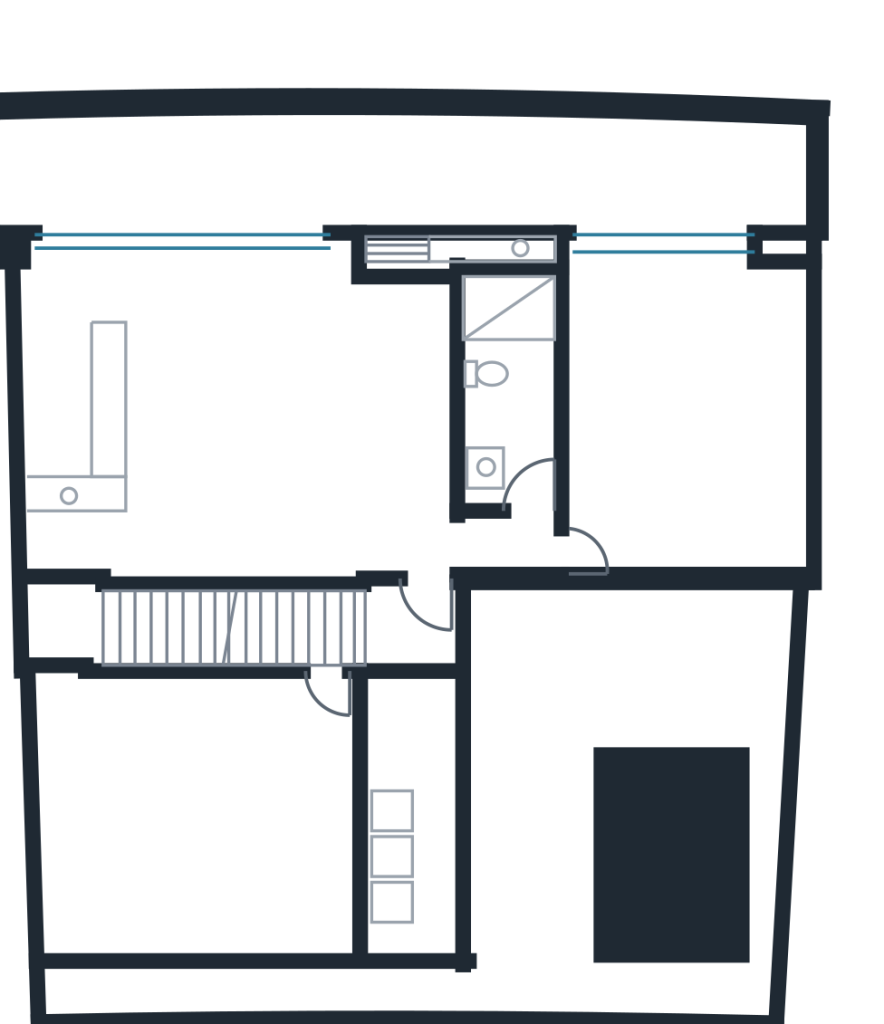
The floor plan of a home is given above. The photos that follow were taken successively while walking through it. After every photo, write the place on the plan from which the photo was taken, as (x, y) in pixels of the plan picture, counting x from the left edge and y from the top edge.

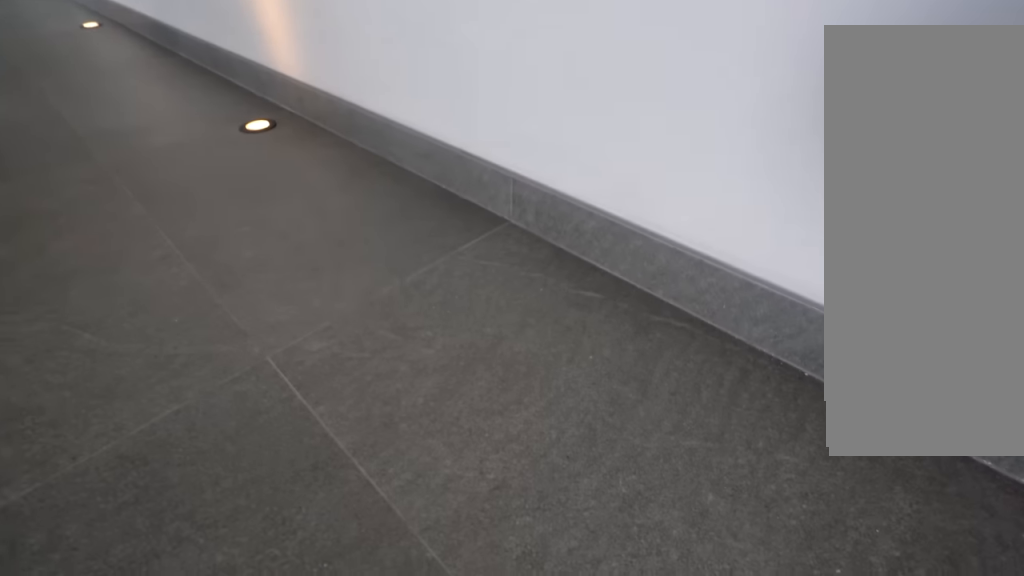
(245, 545)
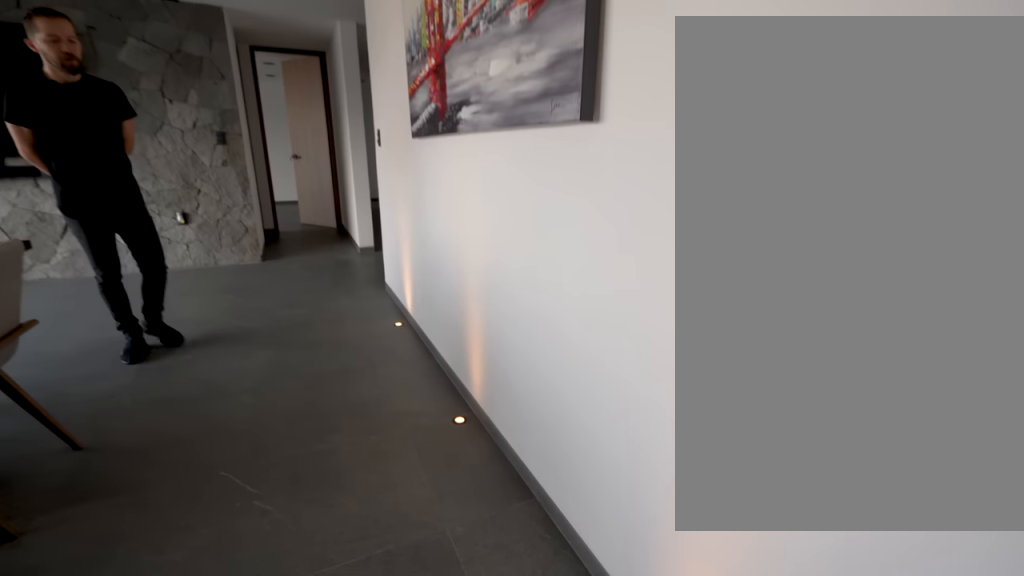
(230, 552)
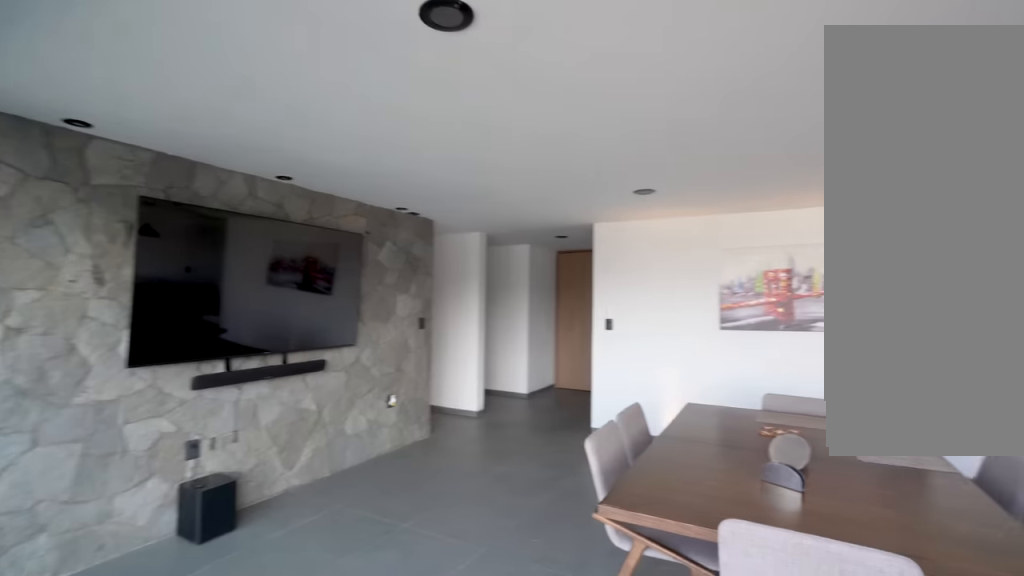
(222, 342)
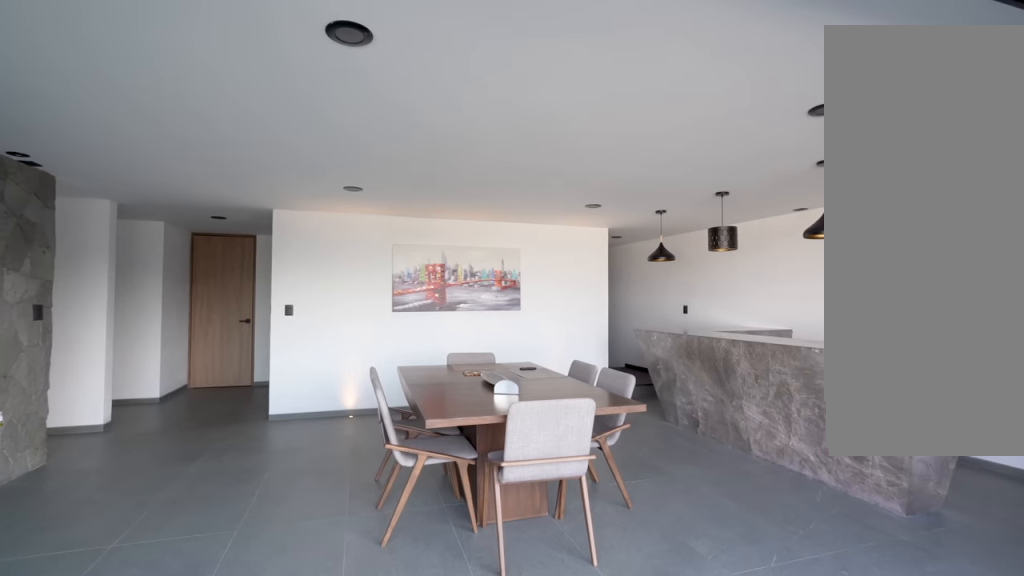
(239, 332)
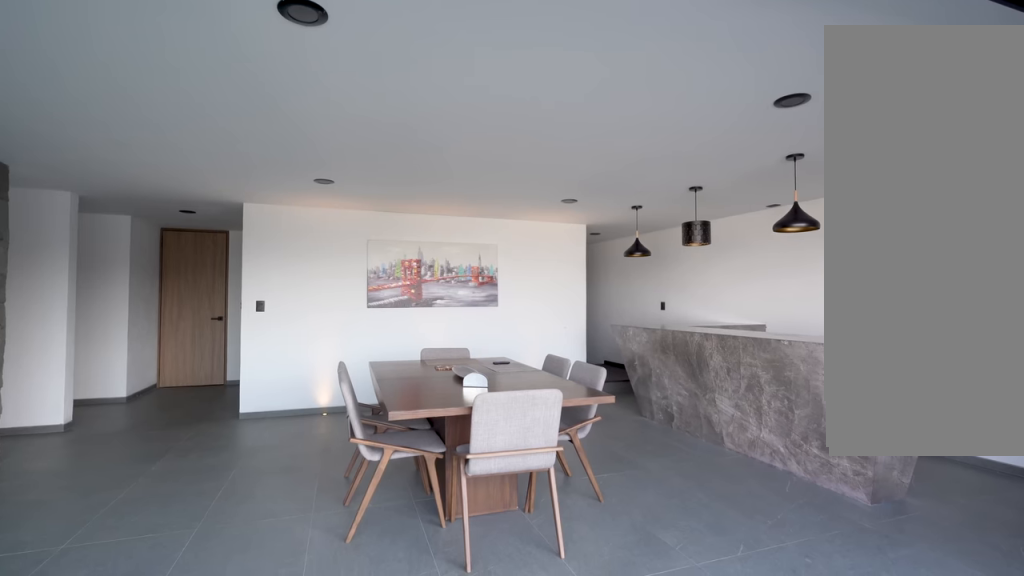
(308, 294)
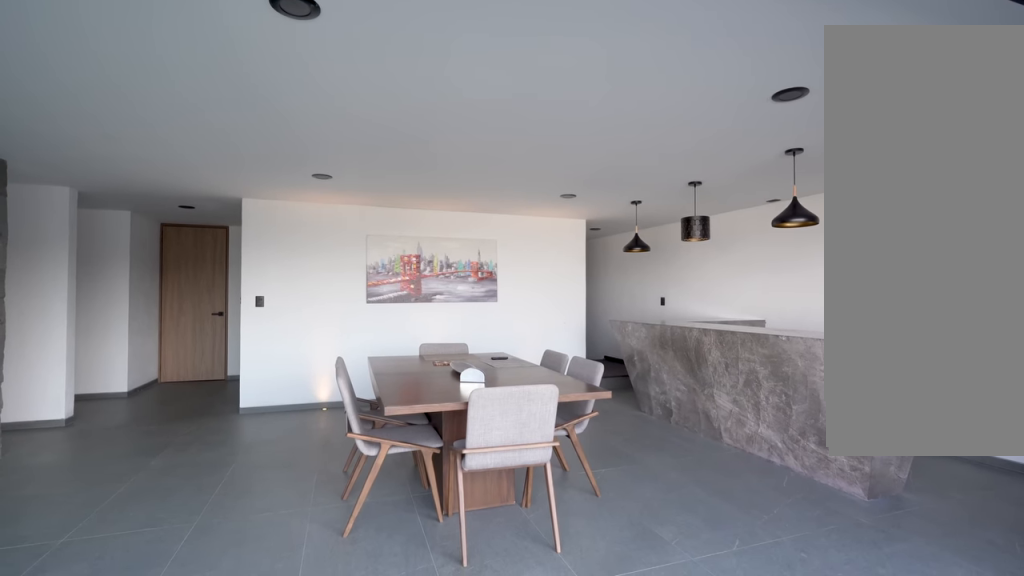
(305, 293)
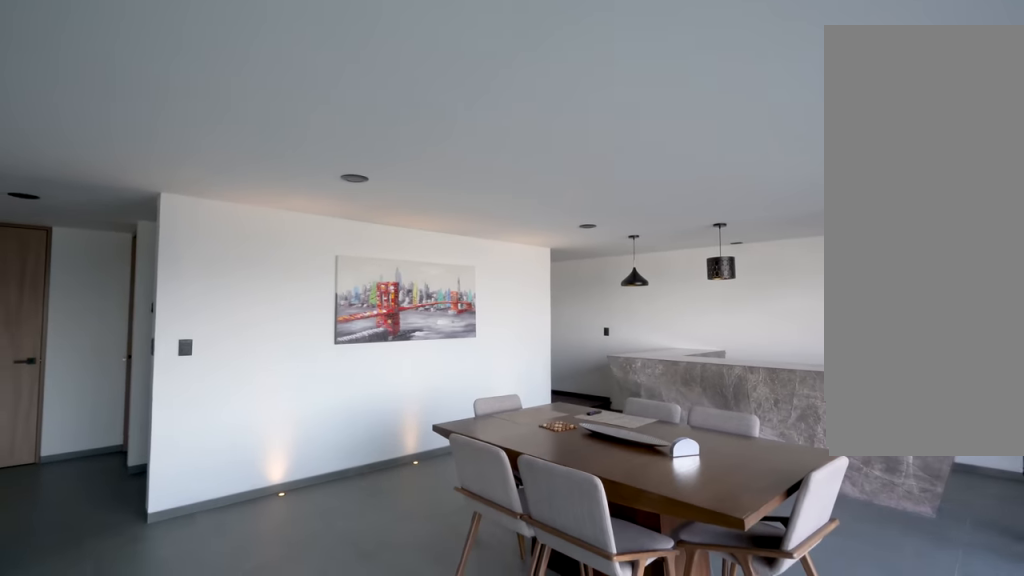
(311, 413)
